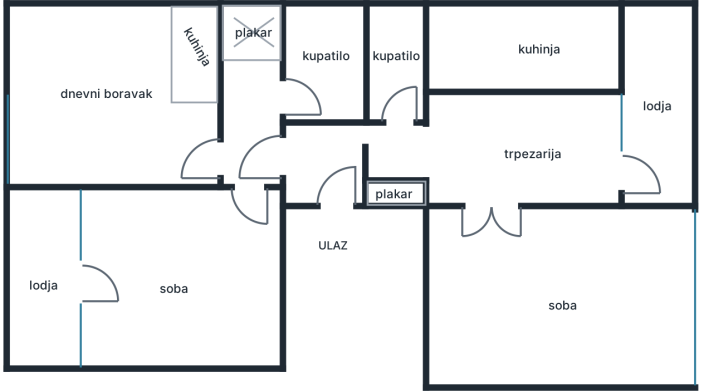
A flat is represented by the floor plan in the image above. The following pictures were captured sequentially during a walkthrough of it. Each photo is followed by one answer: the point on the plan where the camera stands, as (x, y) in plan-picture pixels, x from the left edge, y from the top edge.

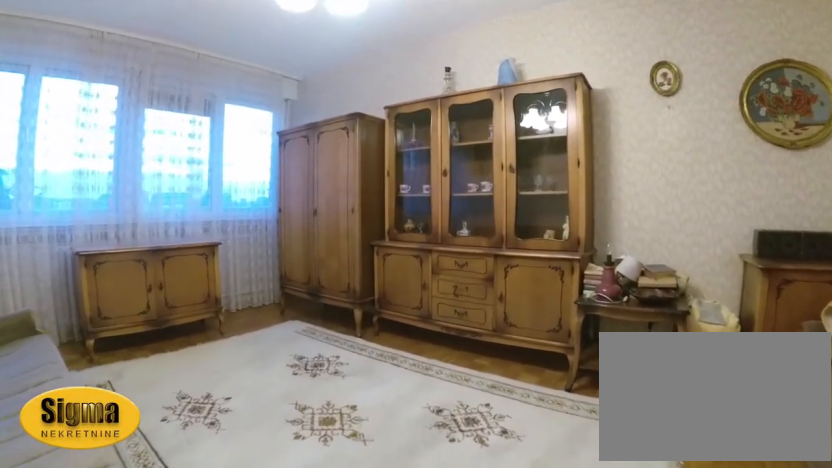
(492, 241)
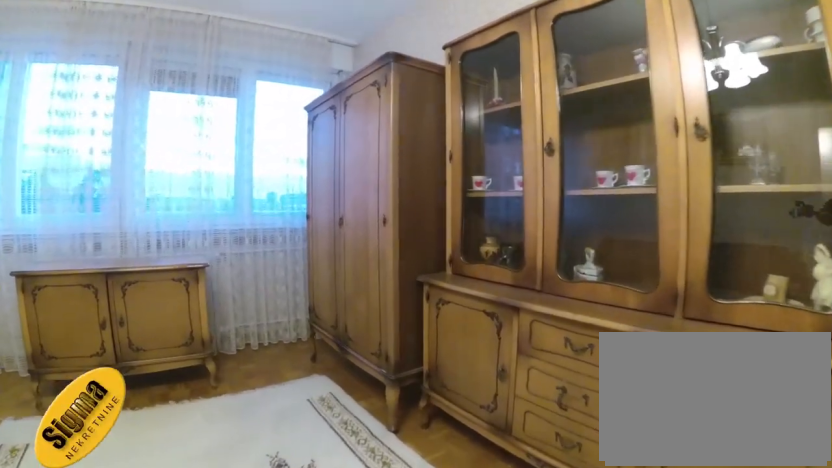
(531, 300)
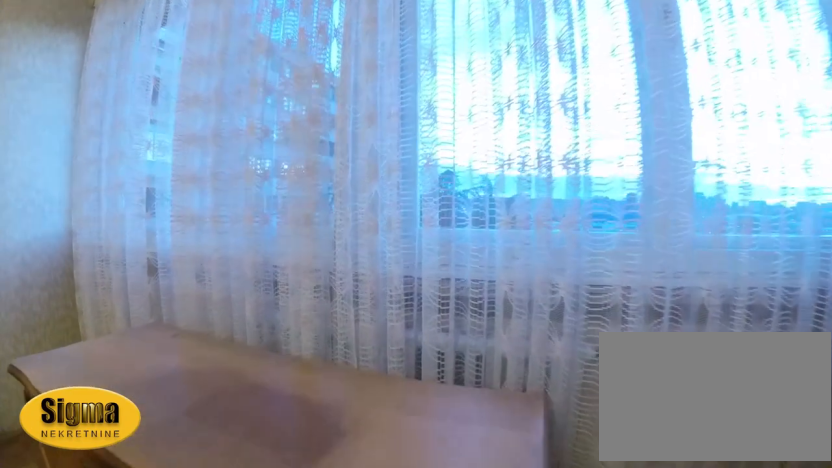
(606, 339)
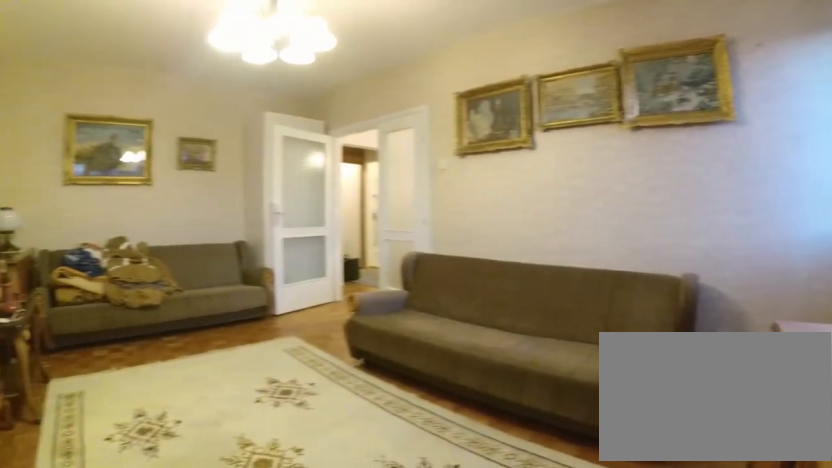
(658, 364)
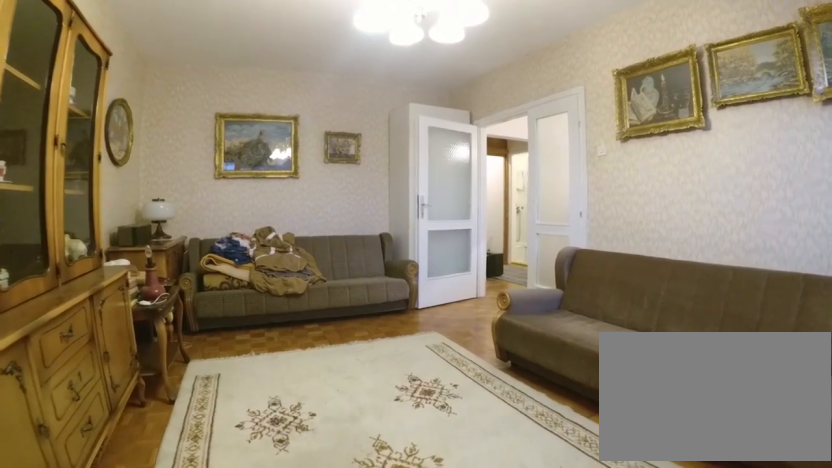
(674, 360)
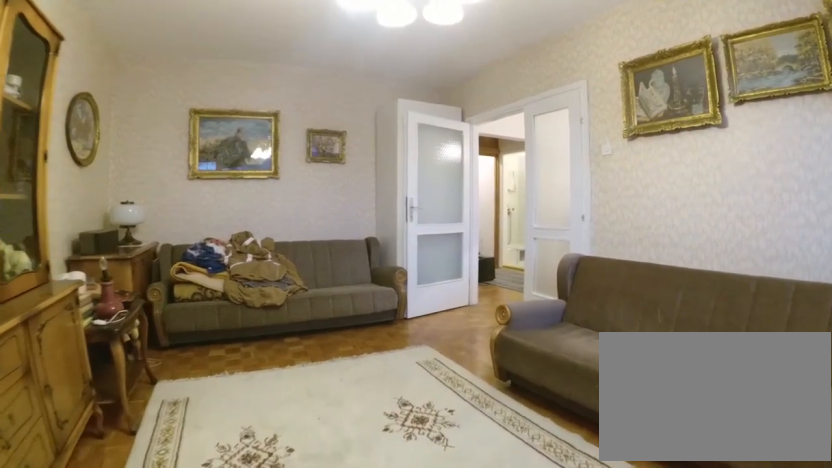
(651, 354)
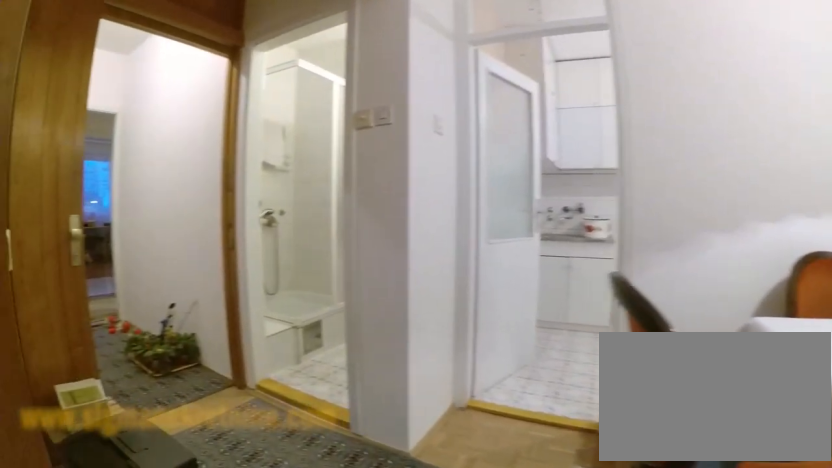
(478, 206)
